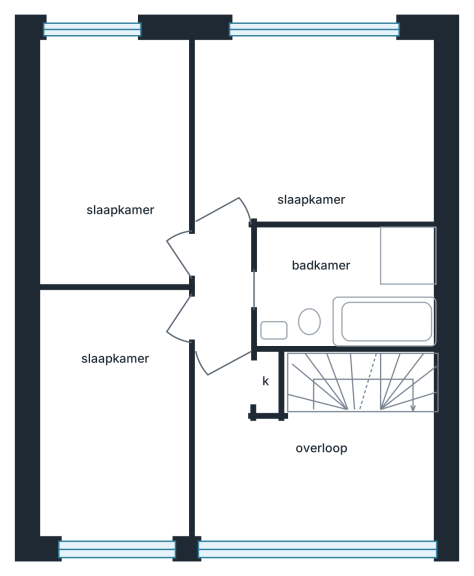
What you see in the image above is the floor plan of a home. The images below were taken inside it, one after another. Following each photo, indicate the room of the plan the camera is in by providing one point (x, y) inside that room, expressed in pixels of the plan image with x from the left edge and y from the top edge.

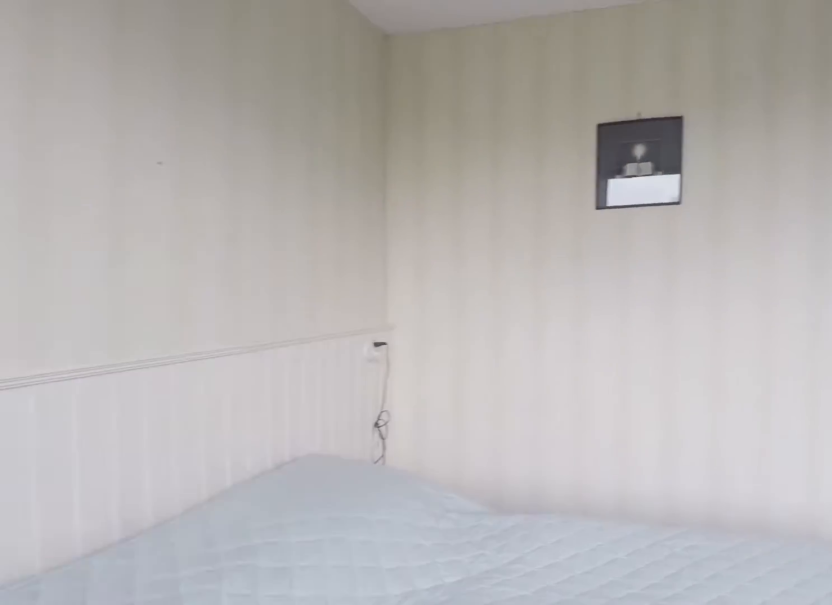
(322, 136)
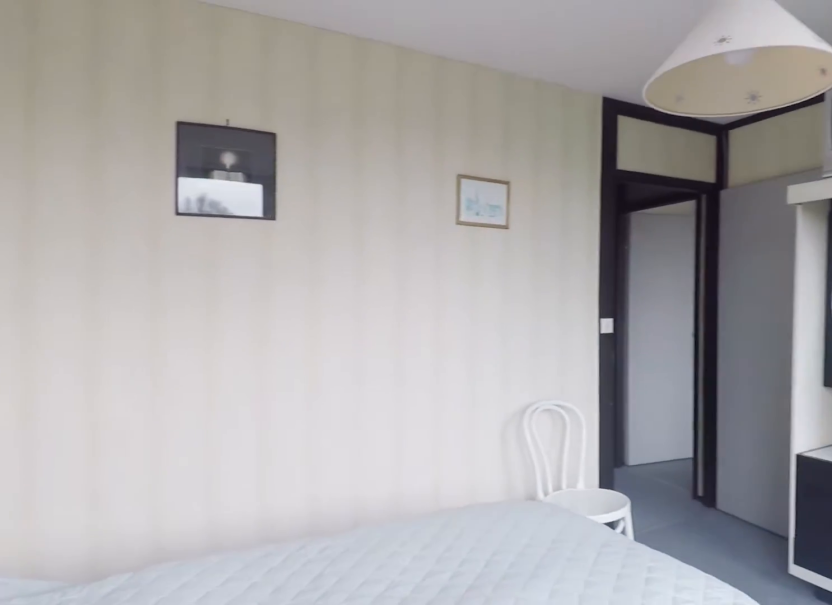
(322, 136)
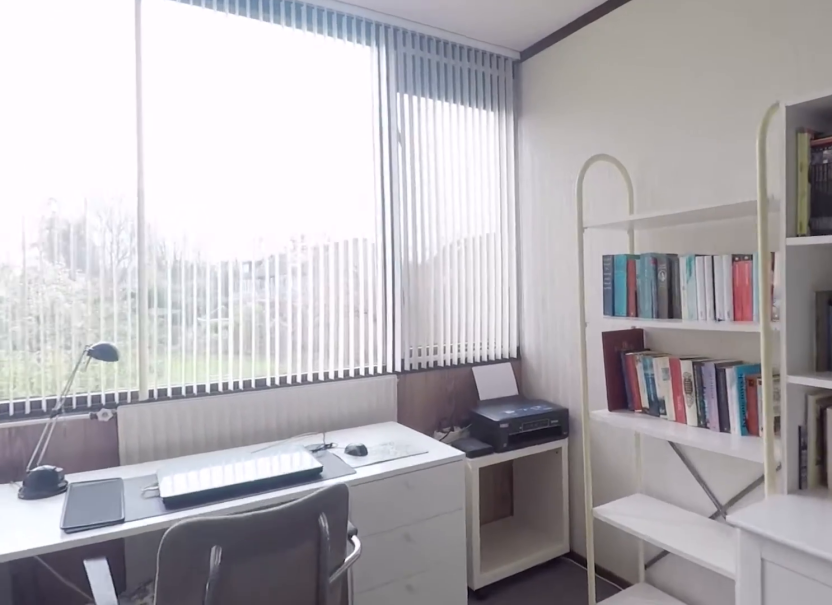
(107, 165)
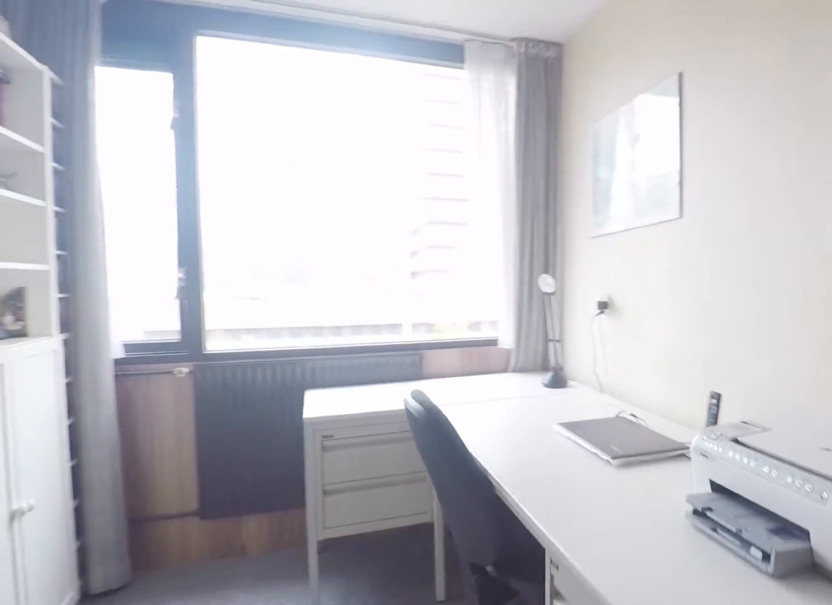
(118, 398)
